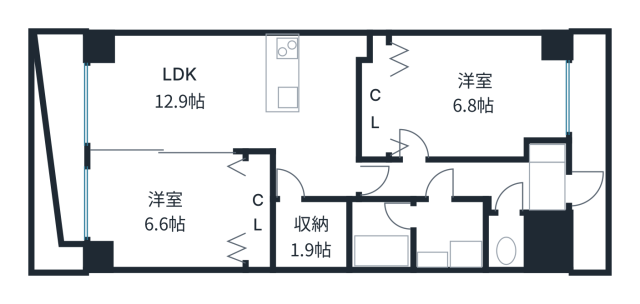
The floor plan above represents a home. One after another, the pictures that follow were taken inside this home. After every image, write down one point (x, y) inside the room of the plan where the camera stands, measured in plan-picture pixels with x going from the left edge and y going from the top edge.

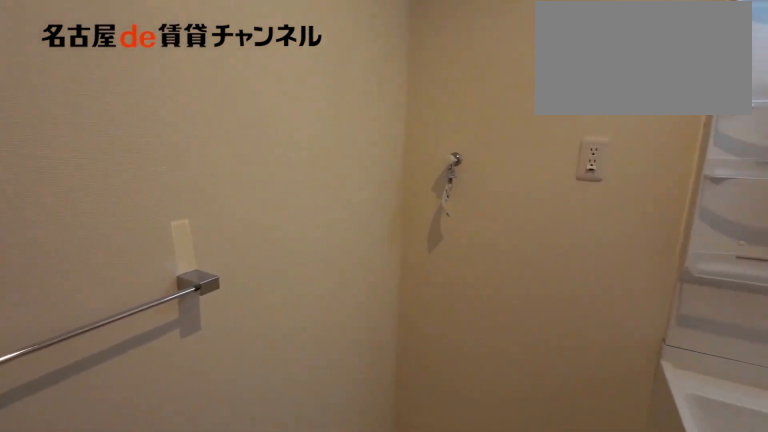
(450, 234)
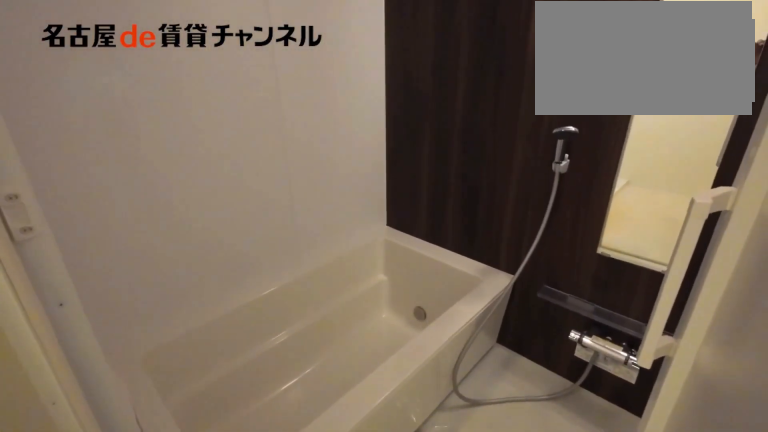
(380, 234)
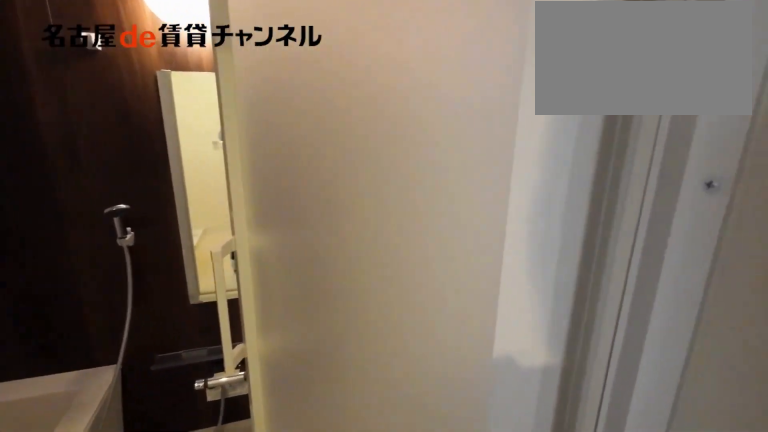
(380, 234)
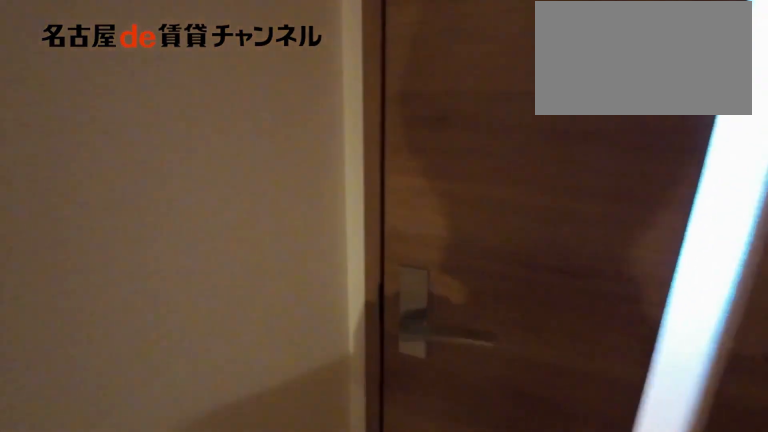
(449, 181)
